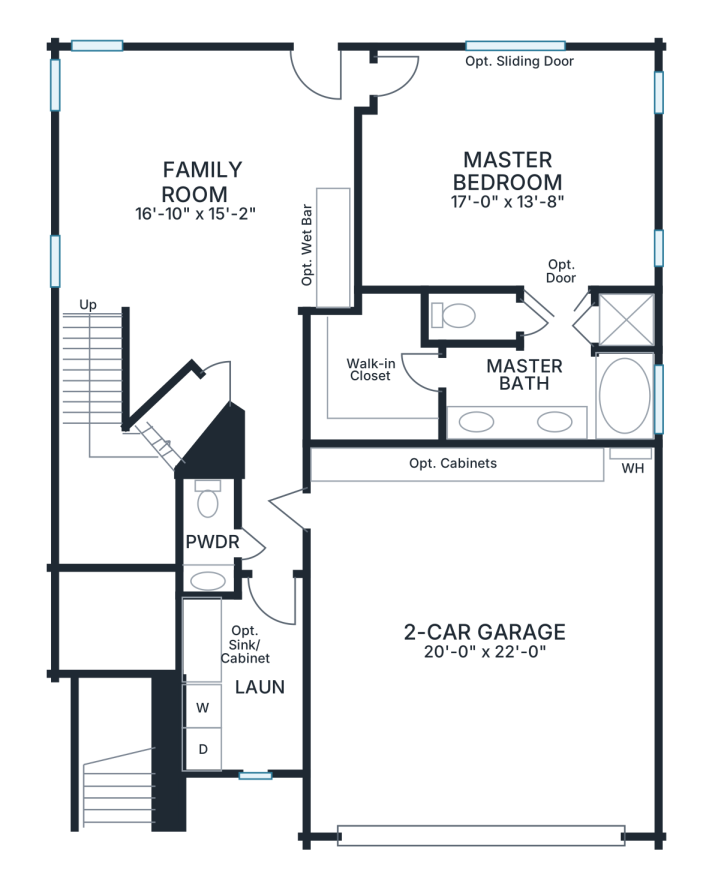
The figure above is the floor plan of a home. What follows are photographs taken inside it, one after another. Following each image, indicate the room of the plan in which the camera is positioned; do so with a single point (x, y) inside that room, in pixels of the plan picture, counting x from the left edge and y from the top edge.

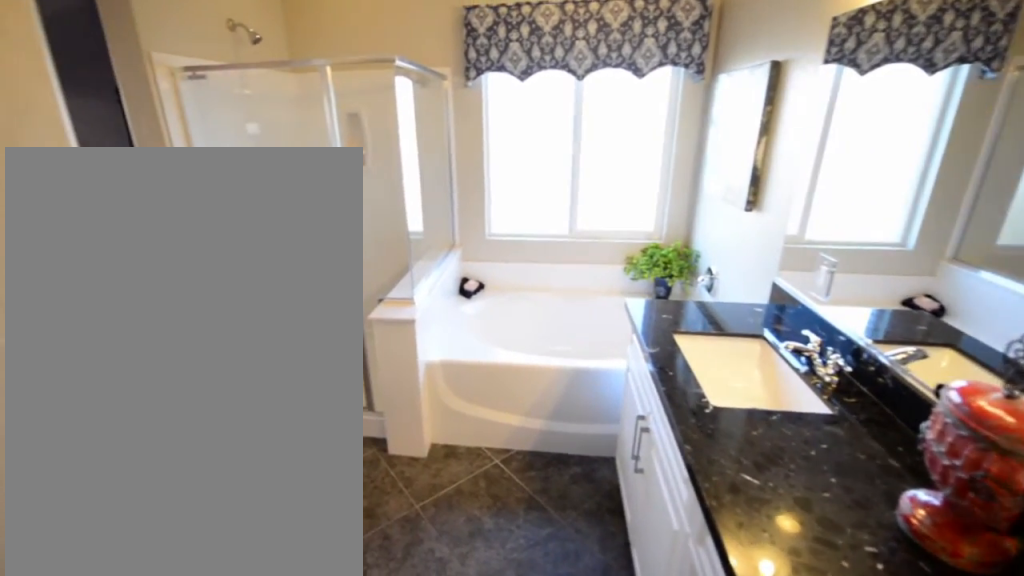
(546, 361)
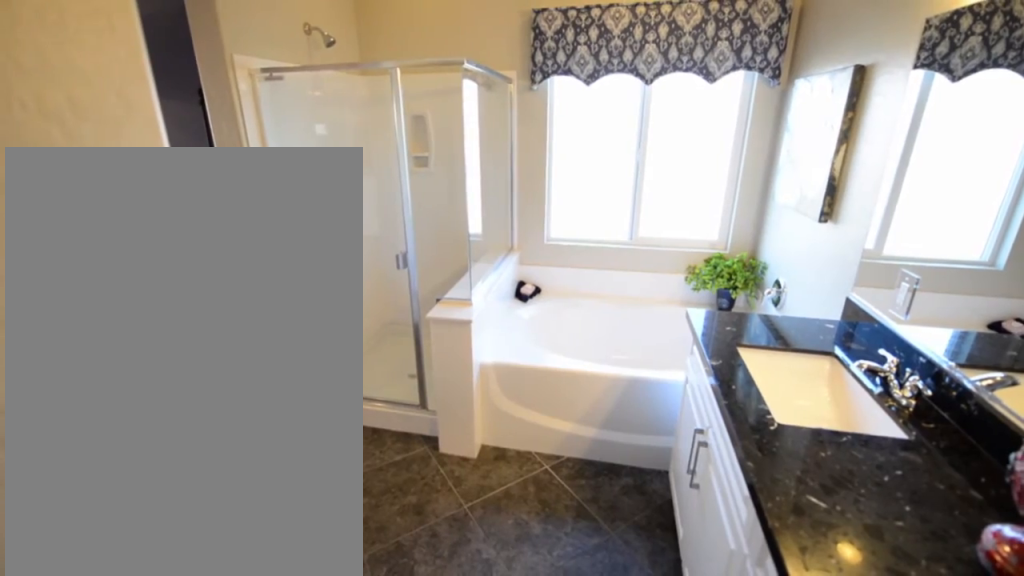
(546, 361)
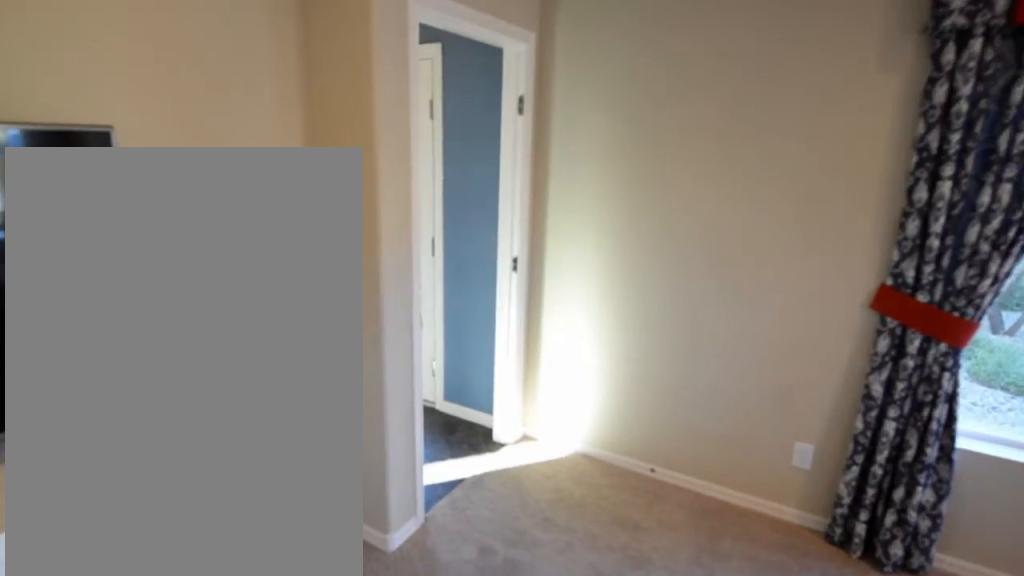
(506, 168)
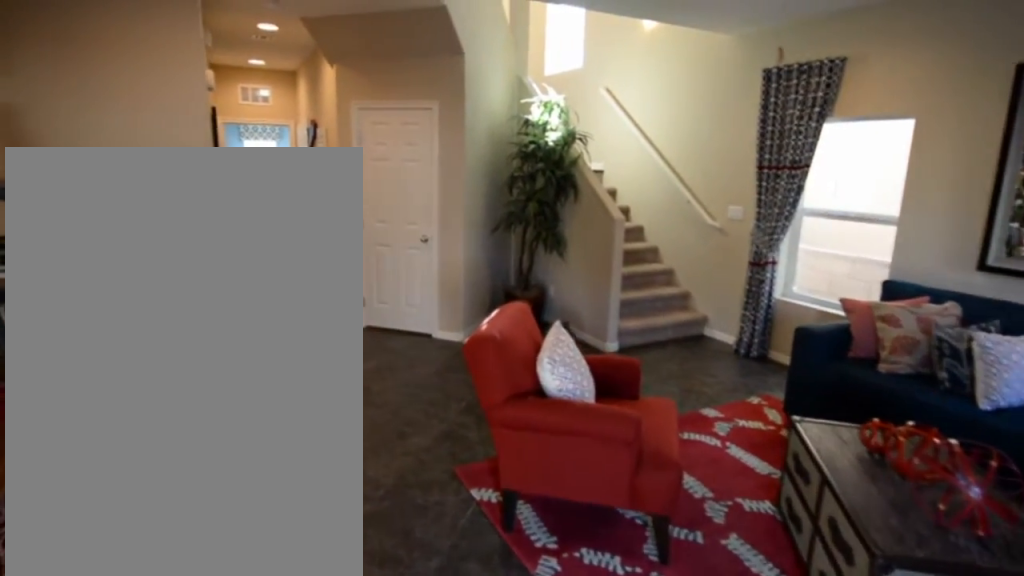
(207, 182)
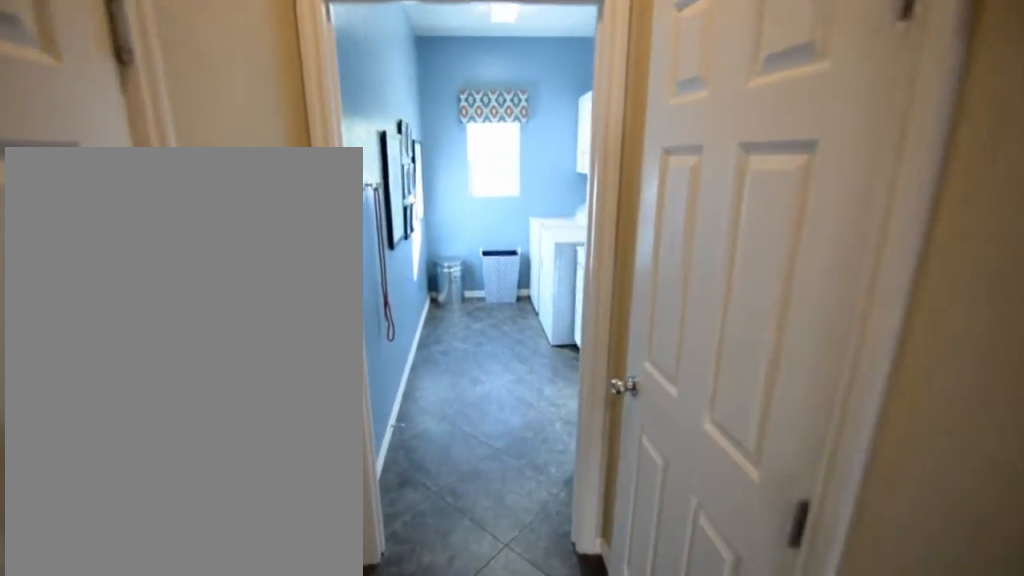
(244, 601)
